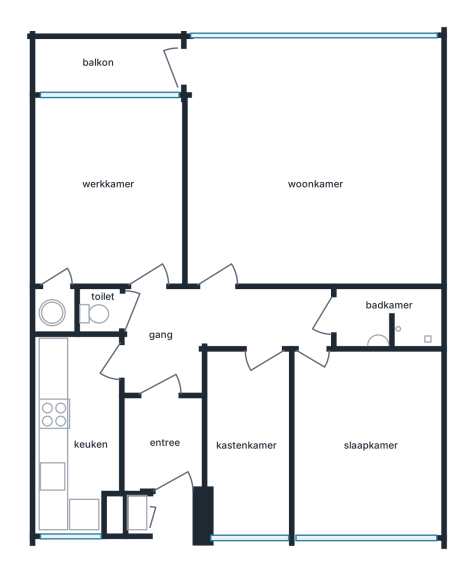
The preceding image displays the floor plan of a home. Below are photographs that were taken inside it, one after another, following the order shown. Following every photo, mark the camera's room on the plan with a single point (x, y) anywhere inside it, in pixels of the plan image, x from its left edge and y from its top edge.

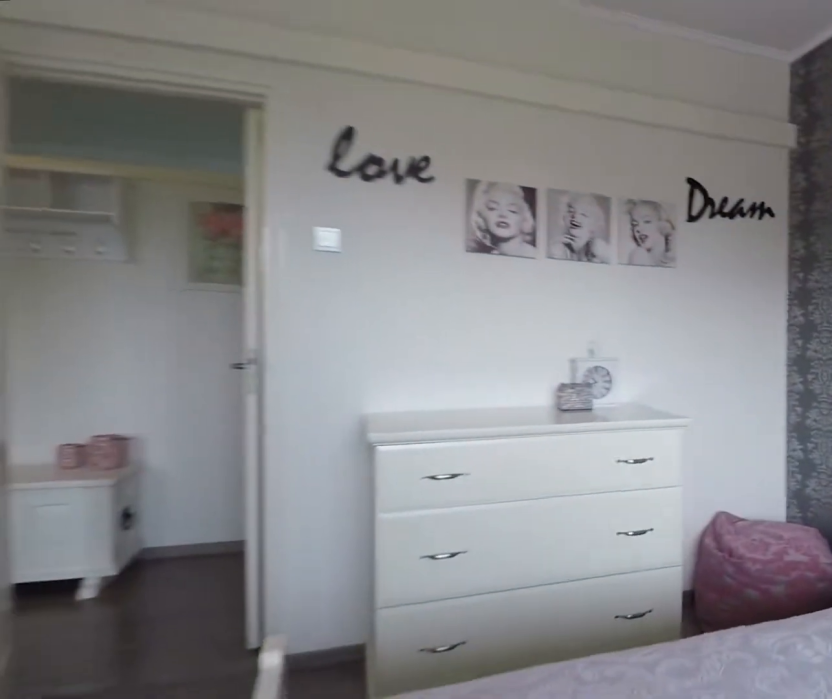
(366, 443)
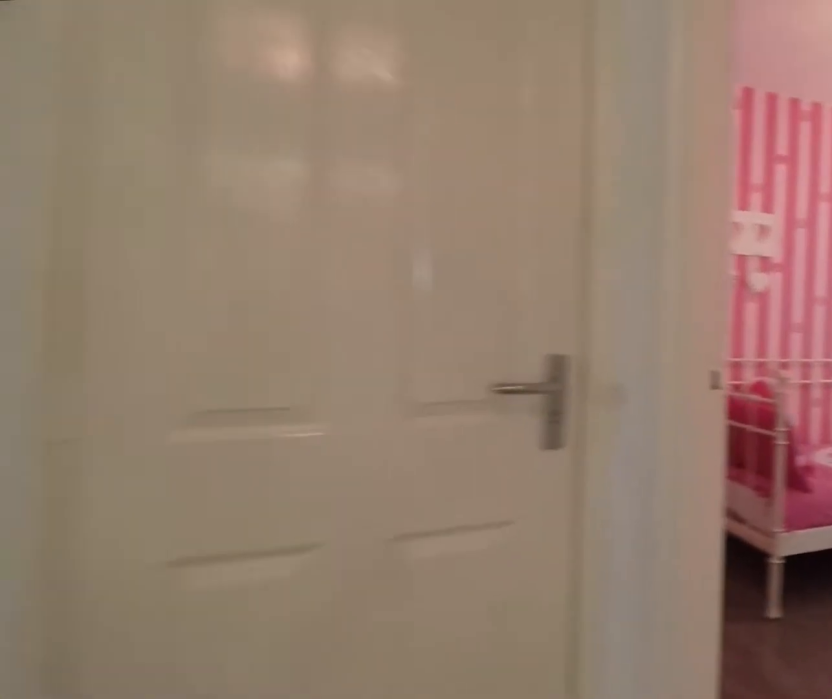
(213, 329)
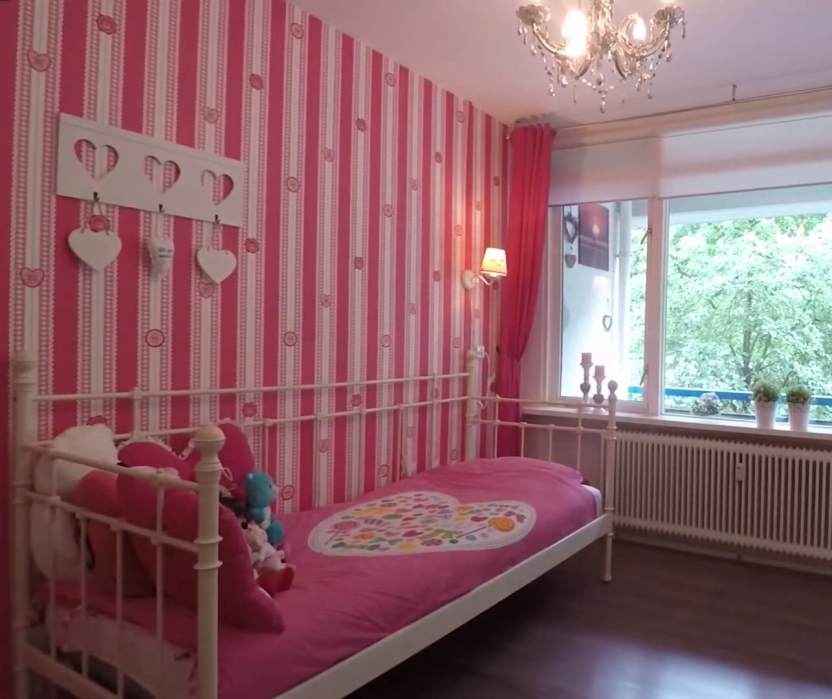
(110, 194)
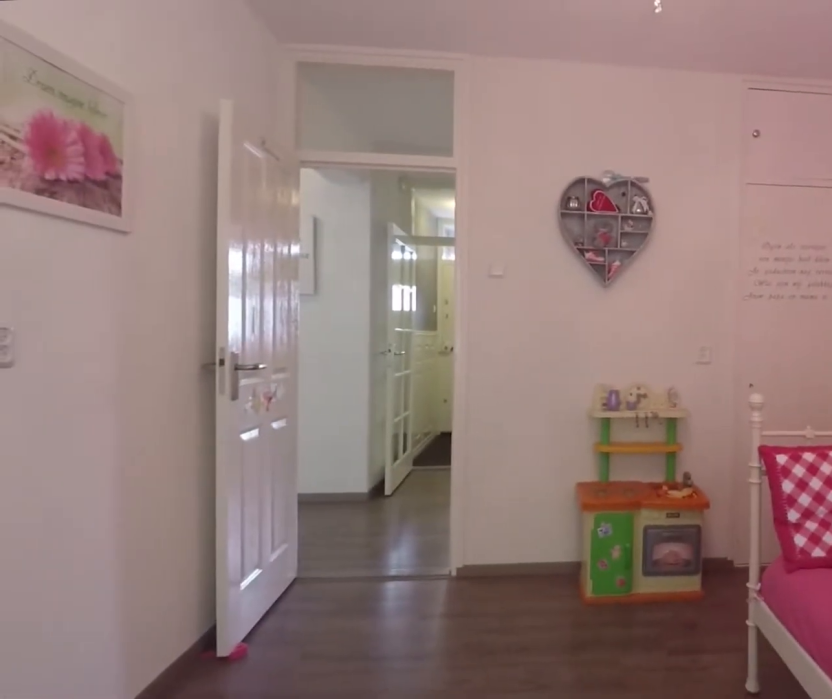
(110, 194)
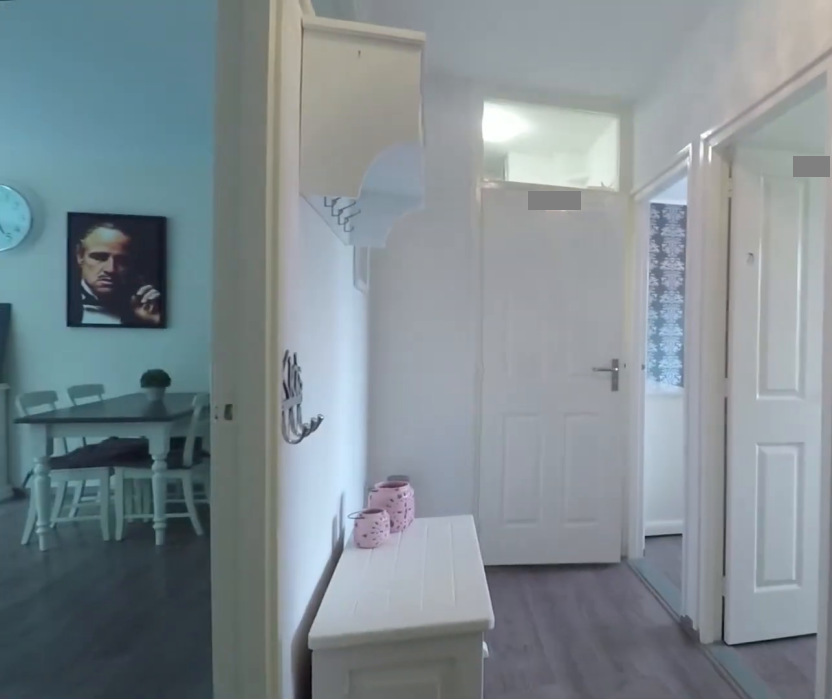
(213, 329)
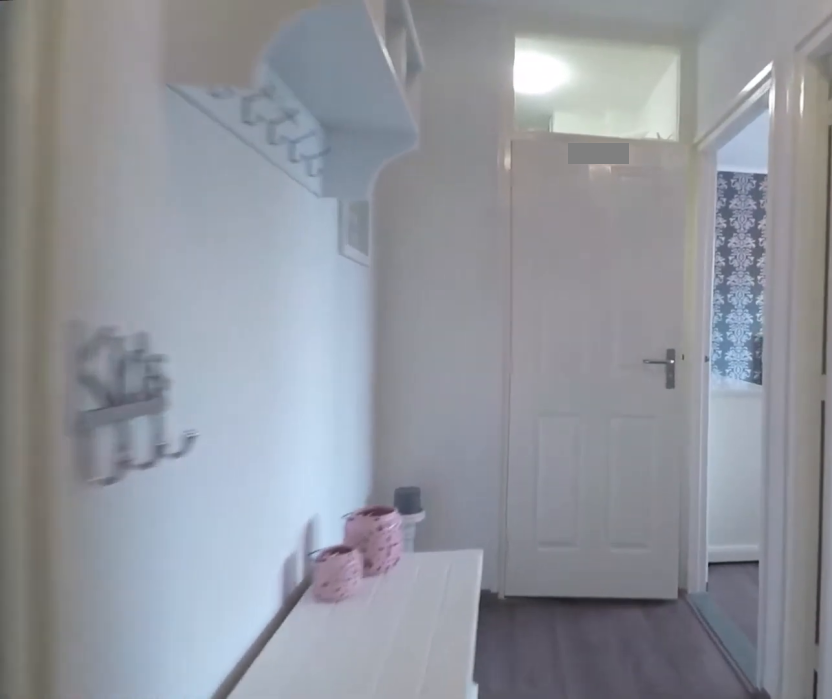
(213, 329)
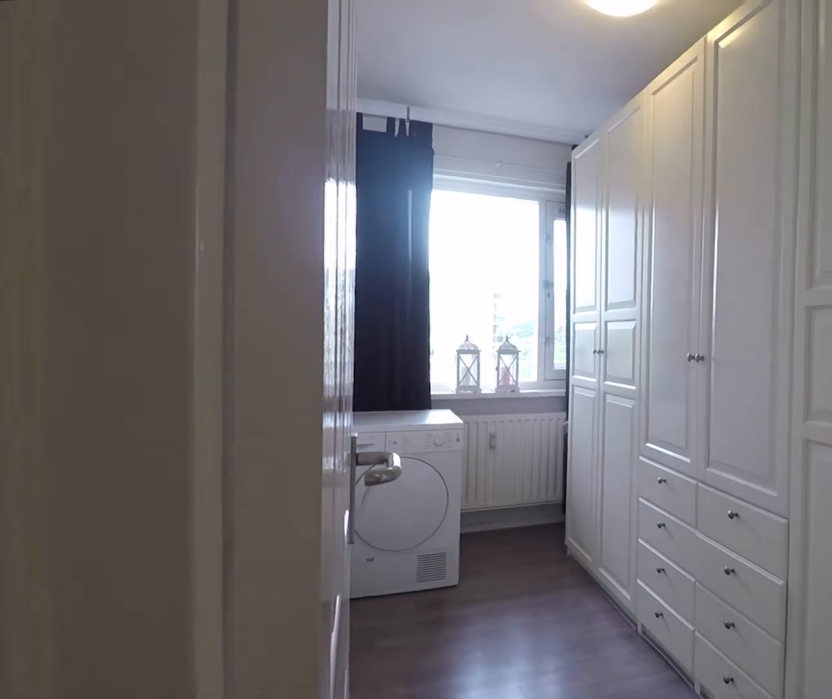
(248, 442)
